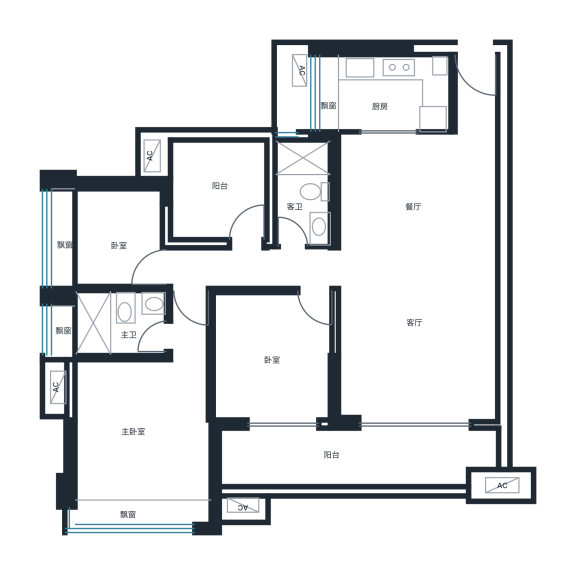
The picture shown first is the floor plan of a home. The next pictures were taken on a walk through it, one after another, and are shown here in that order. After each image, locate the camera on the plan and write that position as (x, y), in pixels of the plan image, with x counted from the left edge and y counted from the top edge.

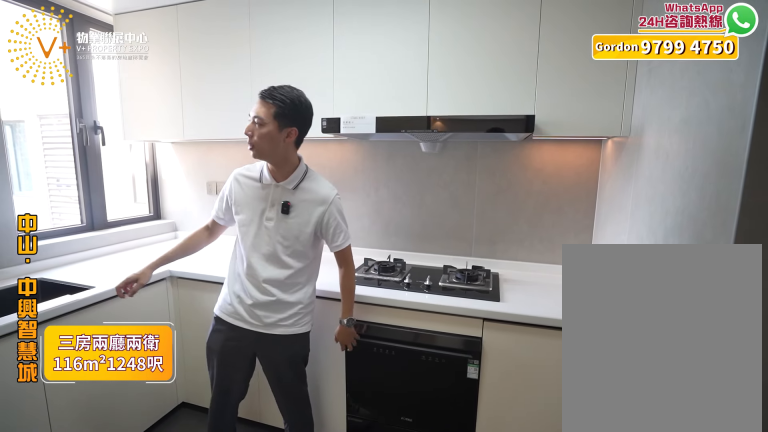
(388, 89)
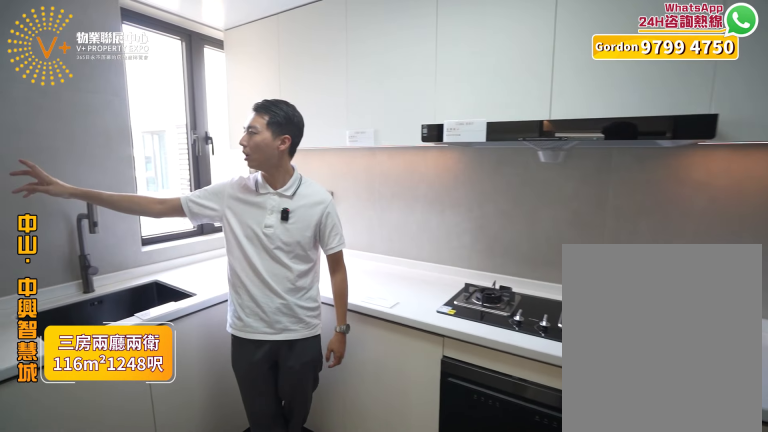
(388, 92)
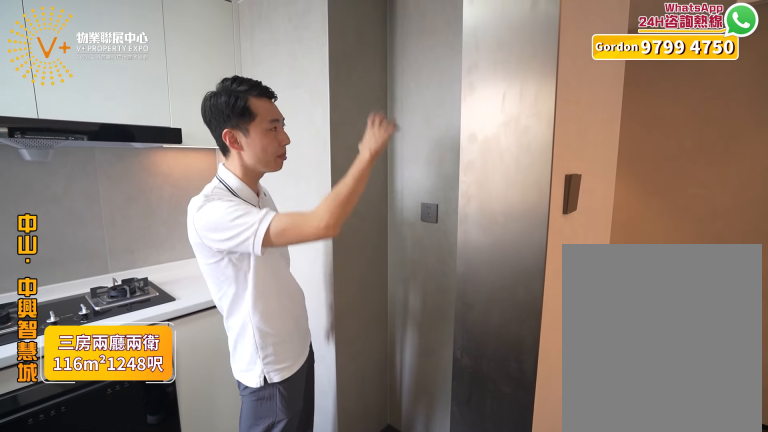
(388, 90)
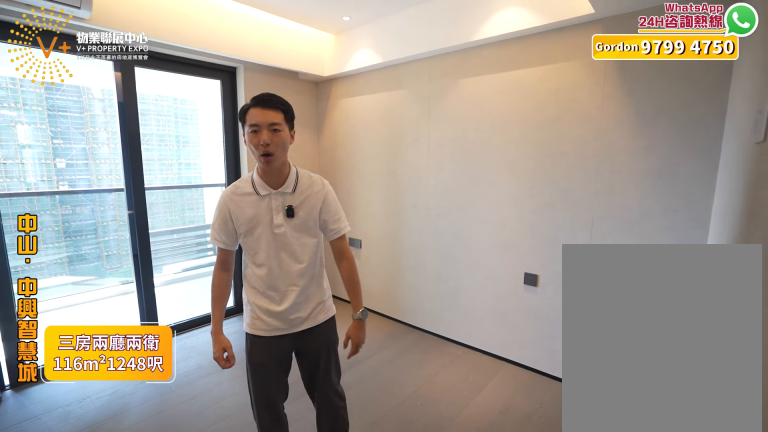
(272, 346)
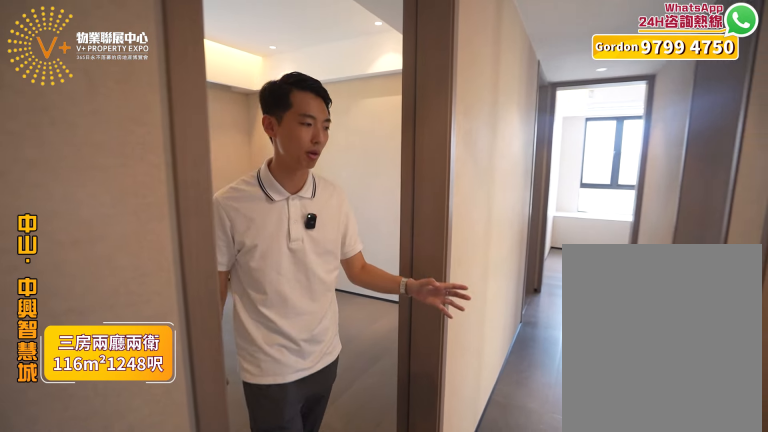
(272, 346)
